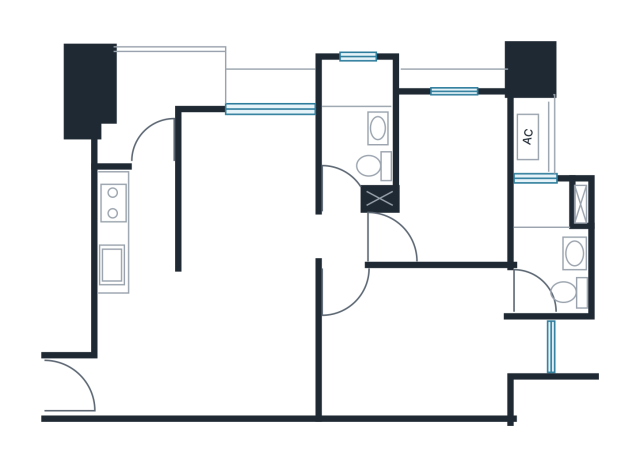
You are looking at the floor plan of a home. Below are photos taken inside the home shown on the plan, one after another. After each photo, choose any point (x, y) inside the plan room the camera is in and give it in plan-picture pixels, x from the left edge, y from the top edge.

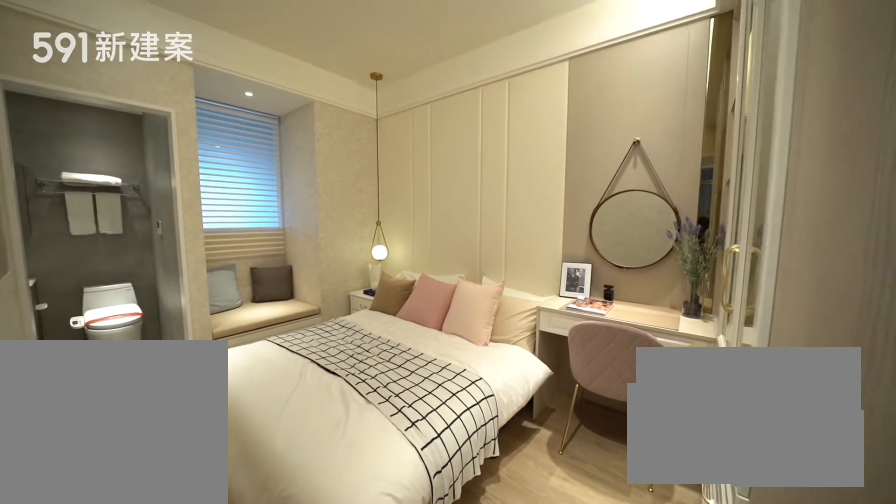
(418, 343)
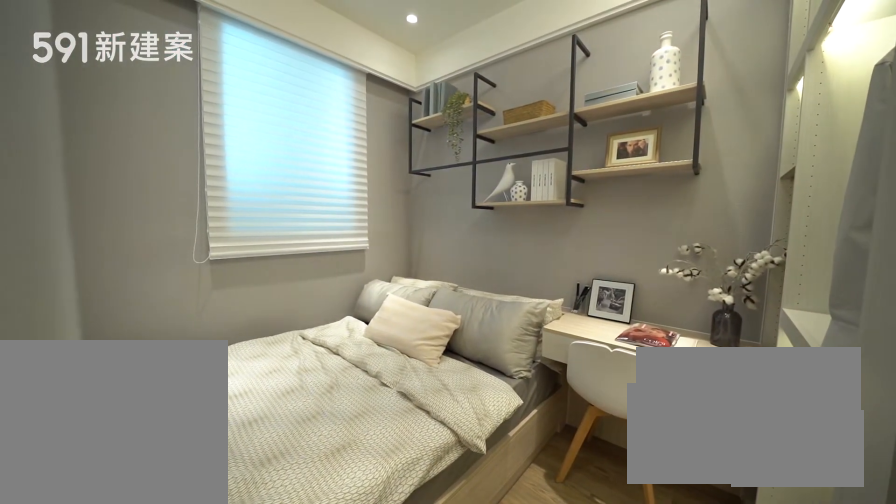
(458, 173)
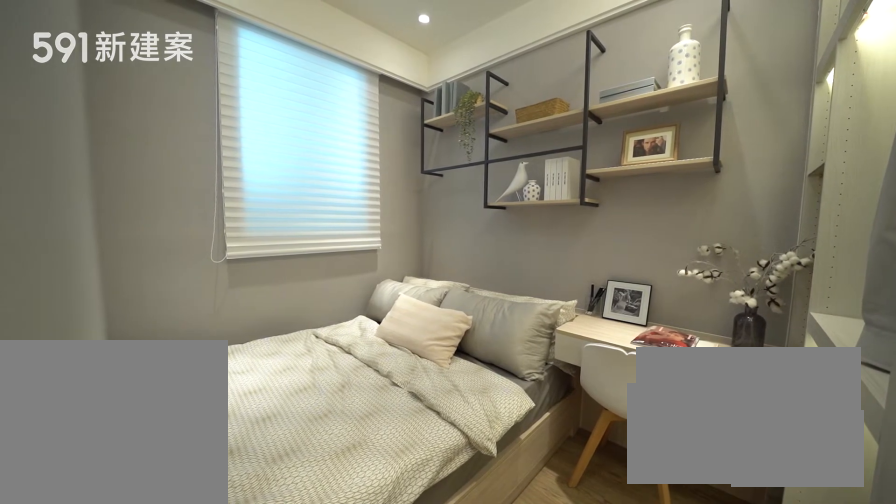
(458, 173)
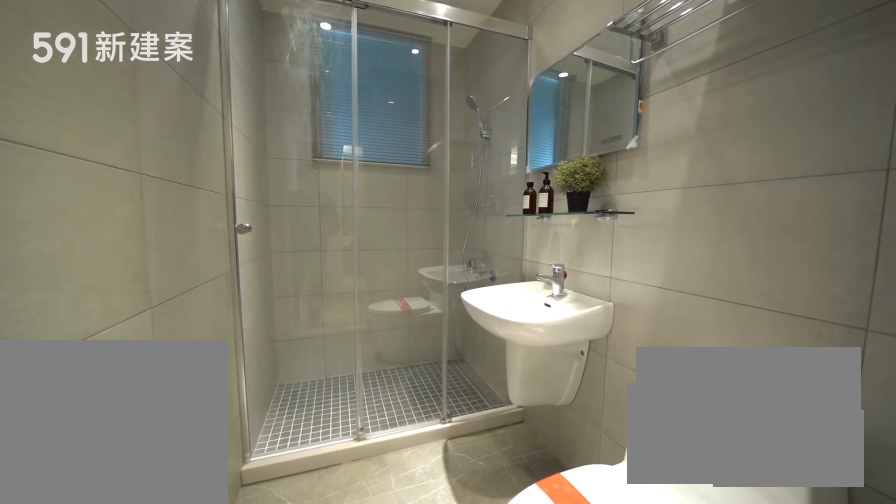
(356, 125)
